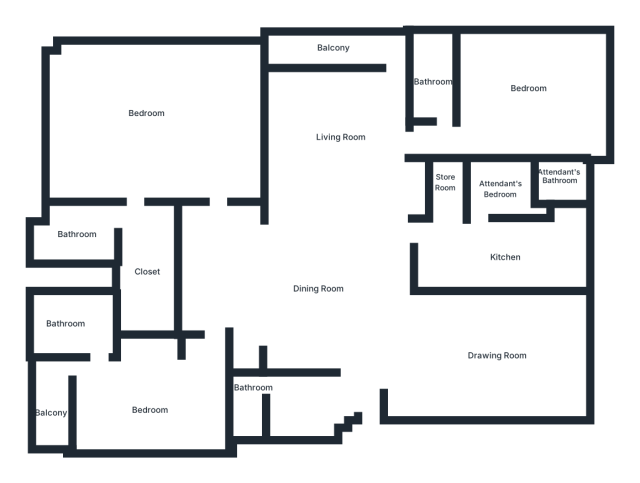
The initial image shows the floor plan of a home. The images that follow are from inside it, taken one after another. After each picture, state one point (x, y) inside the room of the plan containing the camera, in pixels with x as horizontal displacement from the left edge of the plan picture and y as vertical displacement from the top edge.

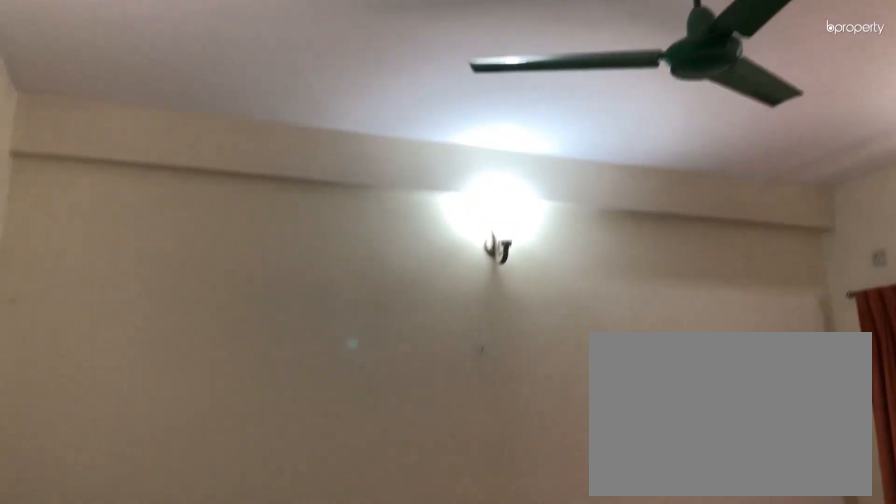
(133, 388)
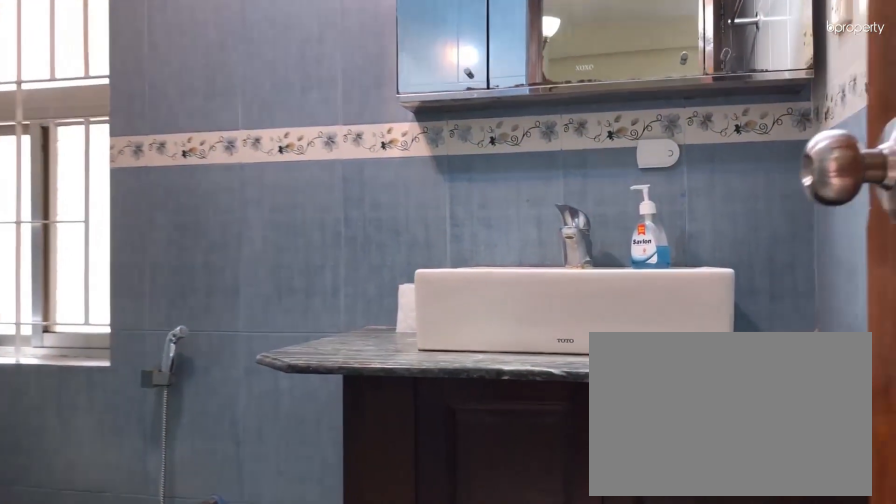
(74, 321)
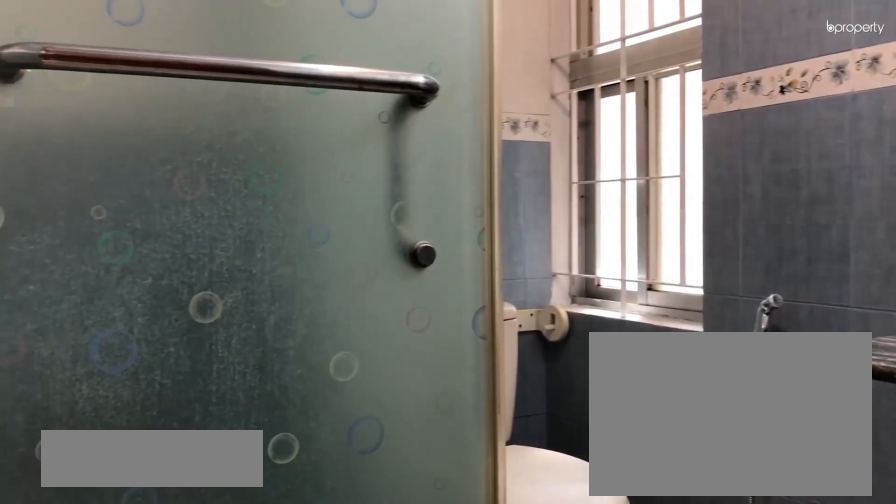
(74, 321)
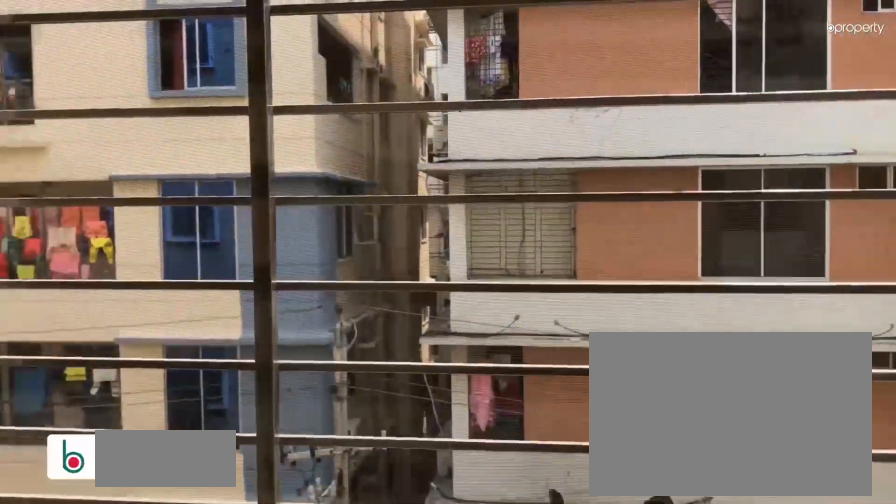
(50, 393)
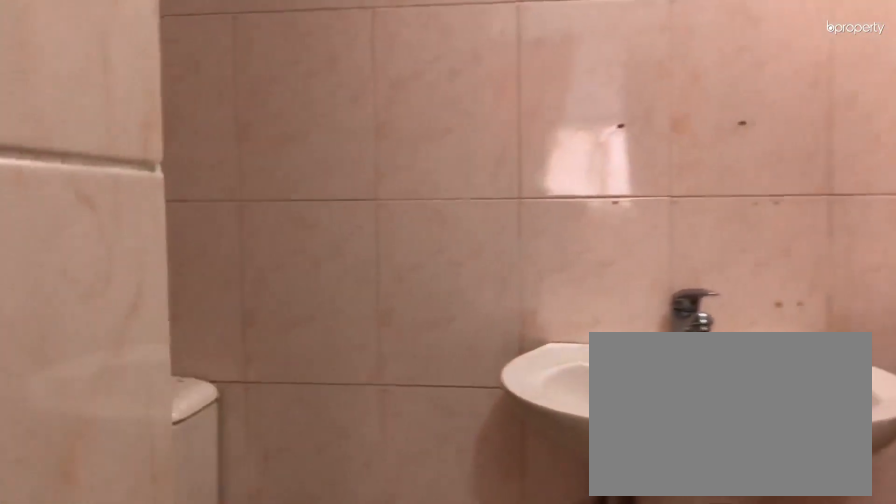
(249, 404)
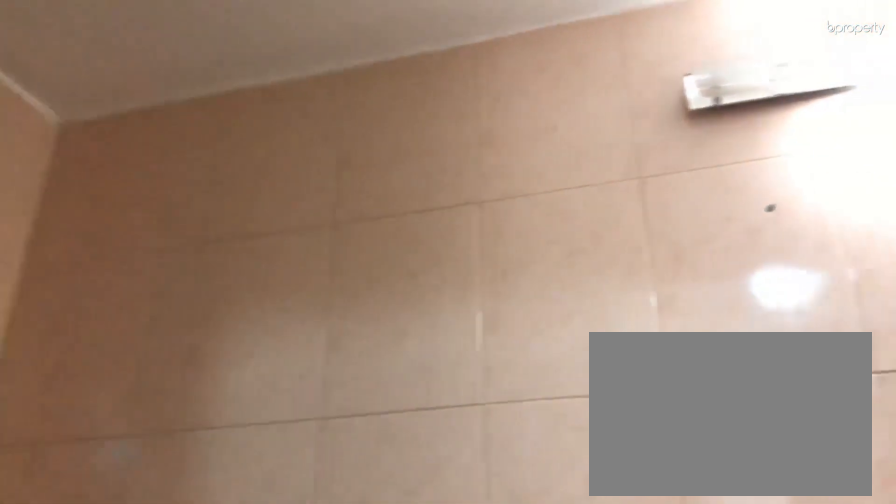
(249, 405)
